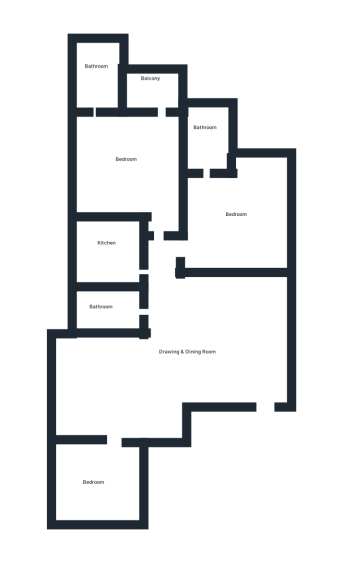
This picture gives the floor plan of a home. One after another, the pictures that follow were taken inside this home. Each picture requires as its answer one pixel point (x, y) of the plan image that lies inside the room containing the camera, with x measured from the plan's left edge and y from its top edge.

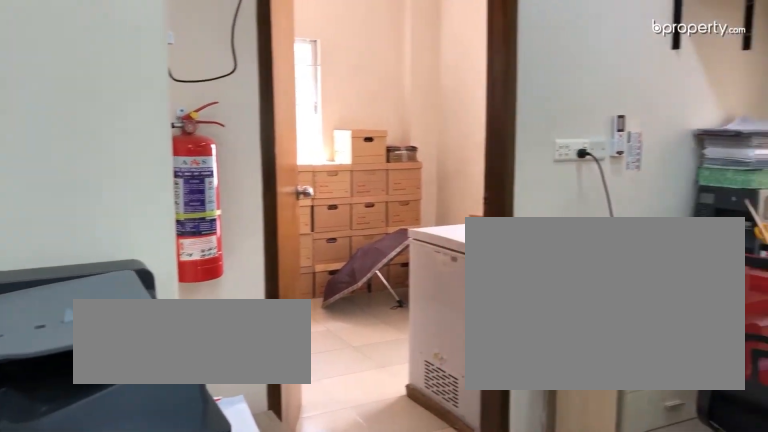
(191, 342)
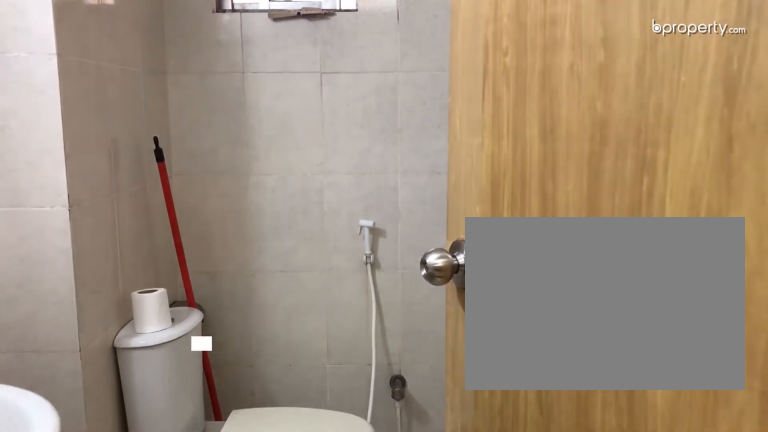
(158, 307)
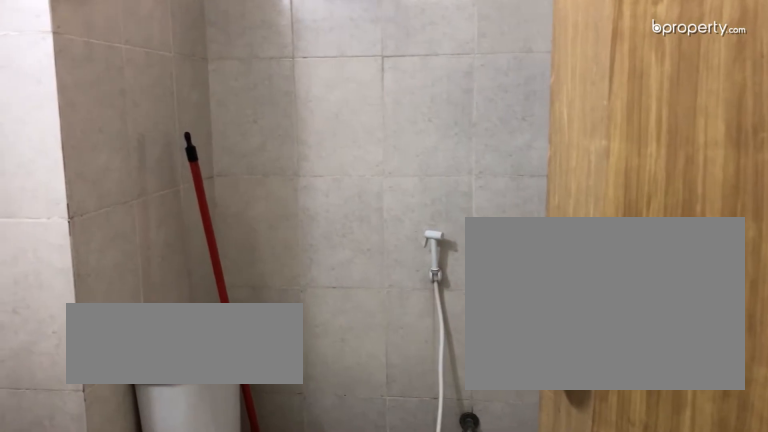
(115, 315)
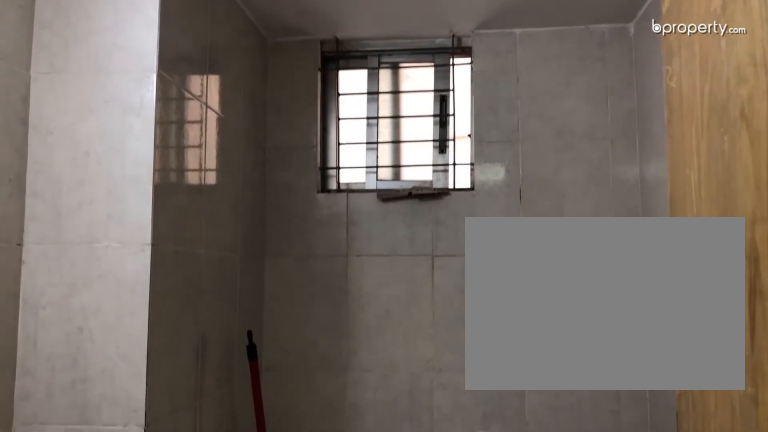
(115, 315)
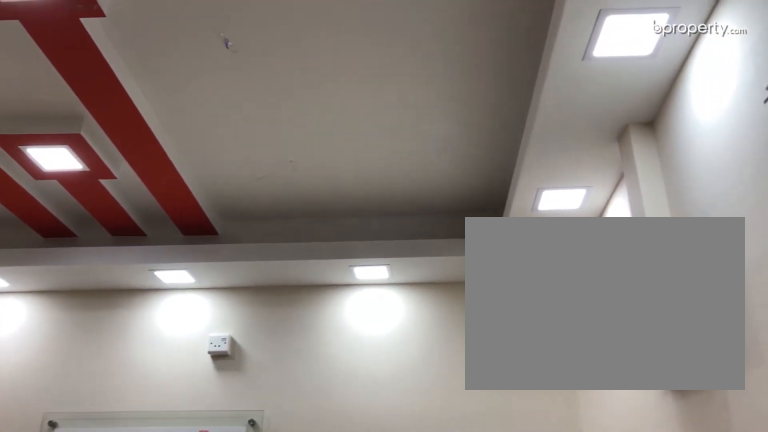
(237, 210)
